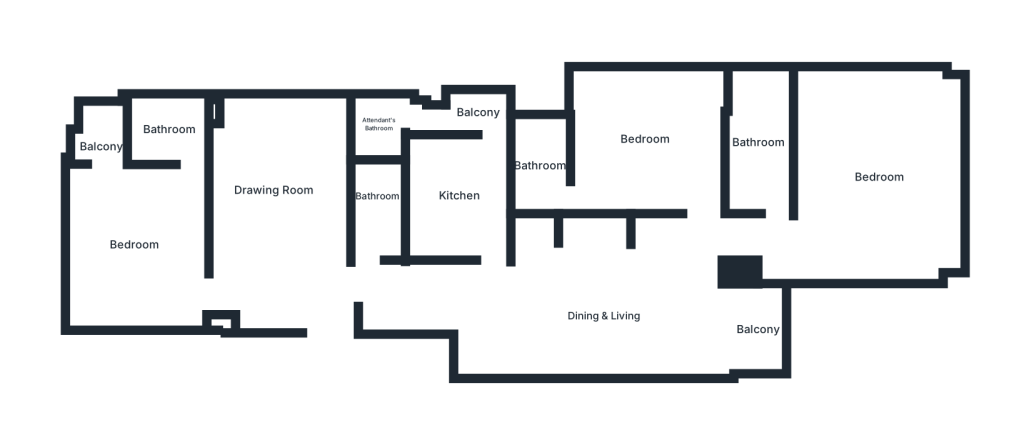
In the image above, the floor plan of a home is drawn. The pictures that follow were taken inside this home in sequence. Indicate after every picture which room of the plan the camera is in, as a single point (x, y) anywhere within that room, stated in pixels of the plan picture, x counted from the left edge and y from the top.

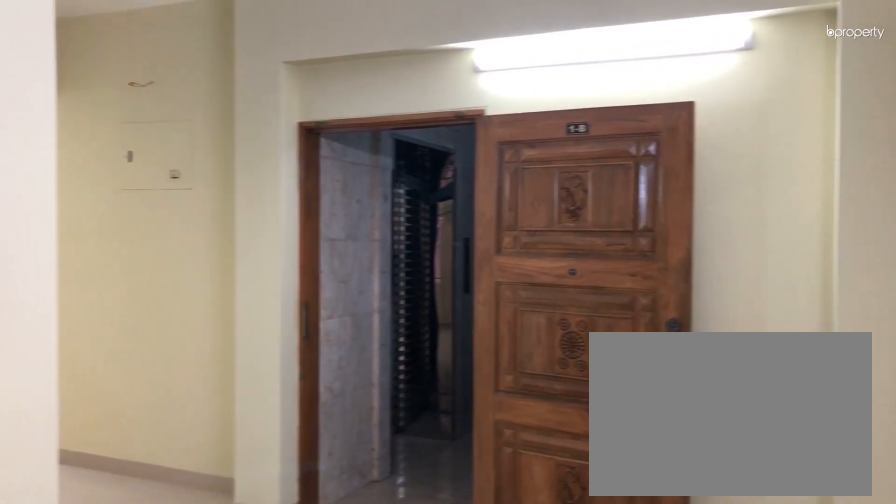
(283, 194)
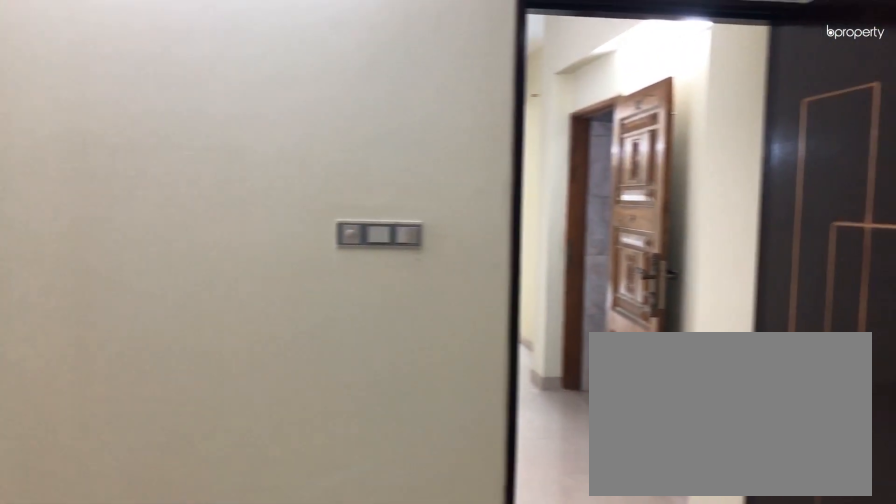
(137, 246)
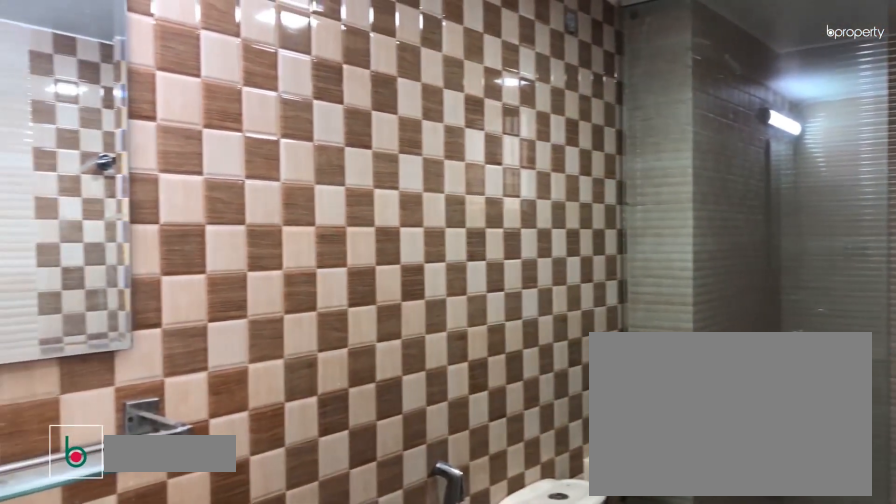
(761, 141)
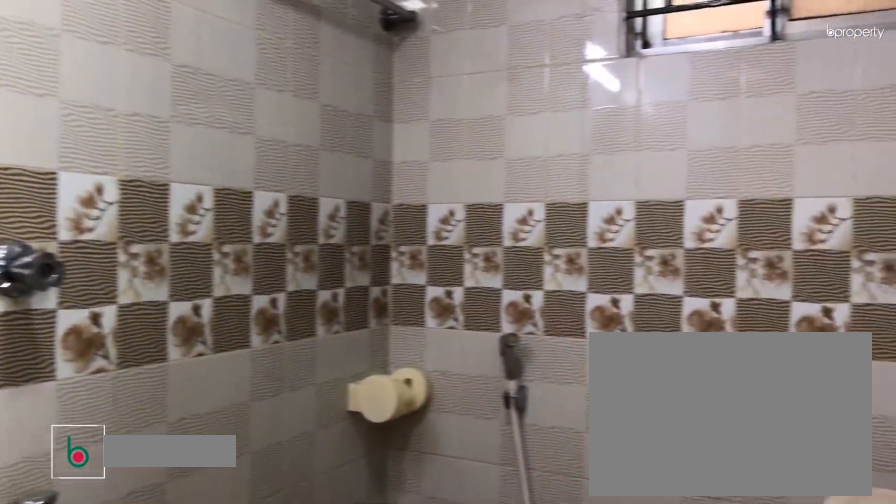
(540, 156)
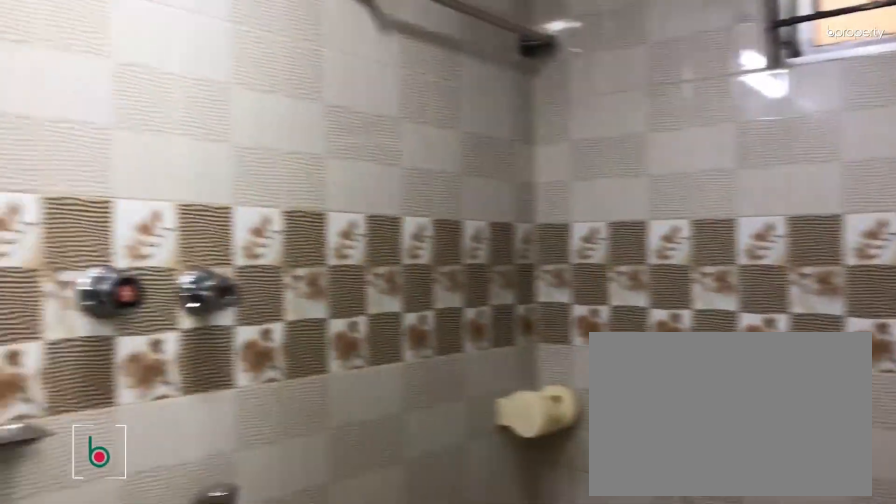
(540, 156)
